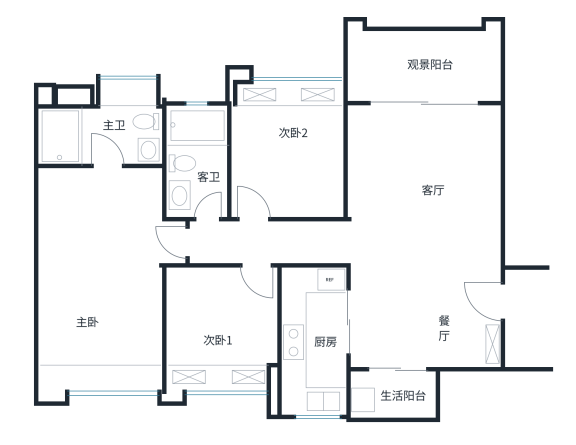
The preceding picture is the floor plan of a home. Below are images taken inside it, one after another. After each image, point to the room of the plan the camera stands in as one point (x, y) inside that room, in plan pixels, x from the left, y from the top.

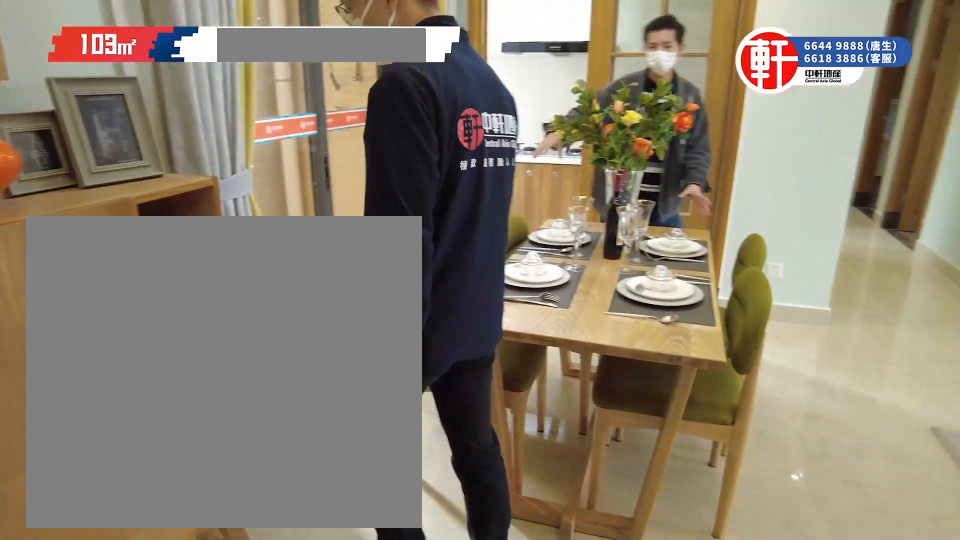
(427, 321)
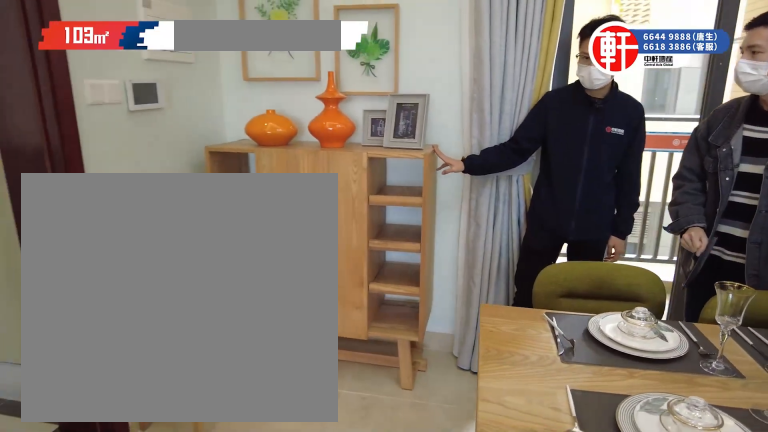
(427, 321)
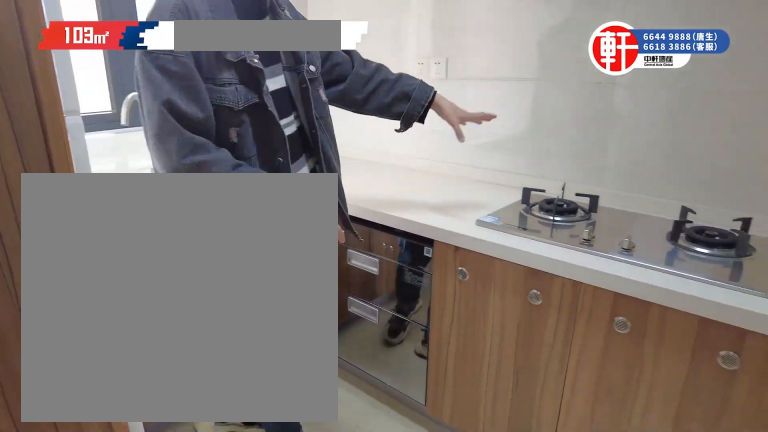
(314, 347)
